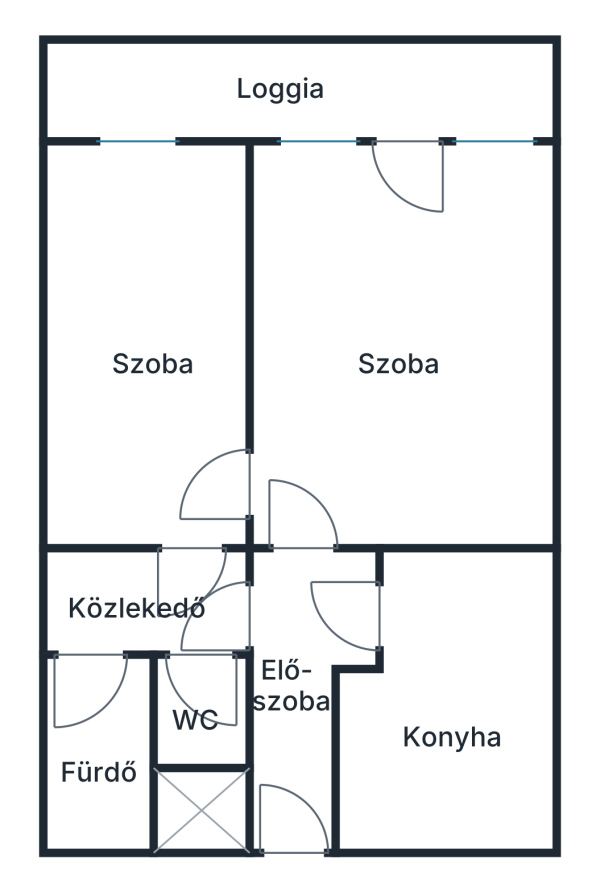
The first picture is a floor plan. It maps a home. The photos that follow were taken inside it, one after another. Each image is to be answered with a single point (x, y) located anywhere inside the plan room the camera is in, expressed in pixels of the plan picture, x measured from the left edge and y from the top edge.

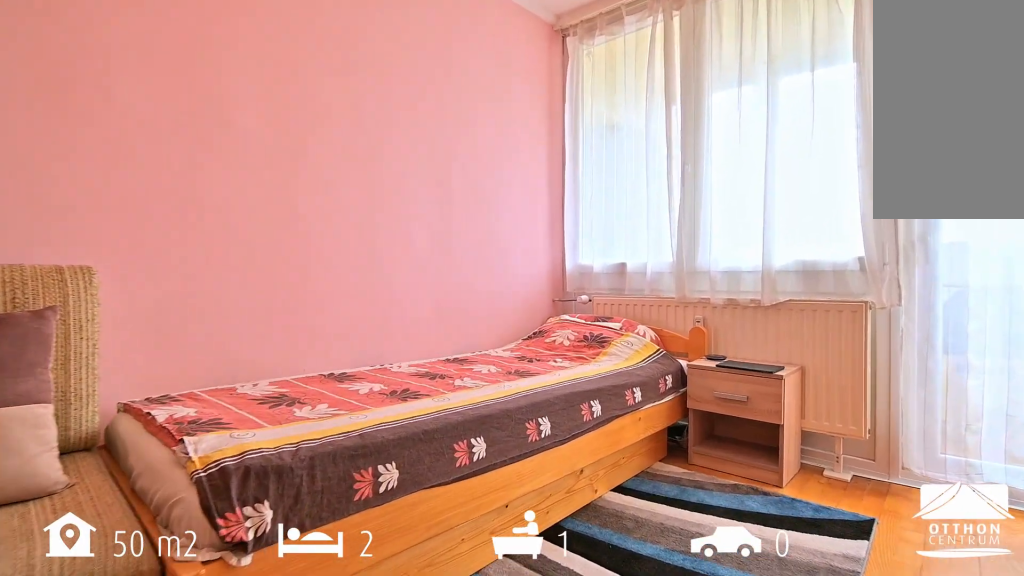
(393, 393)
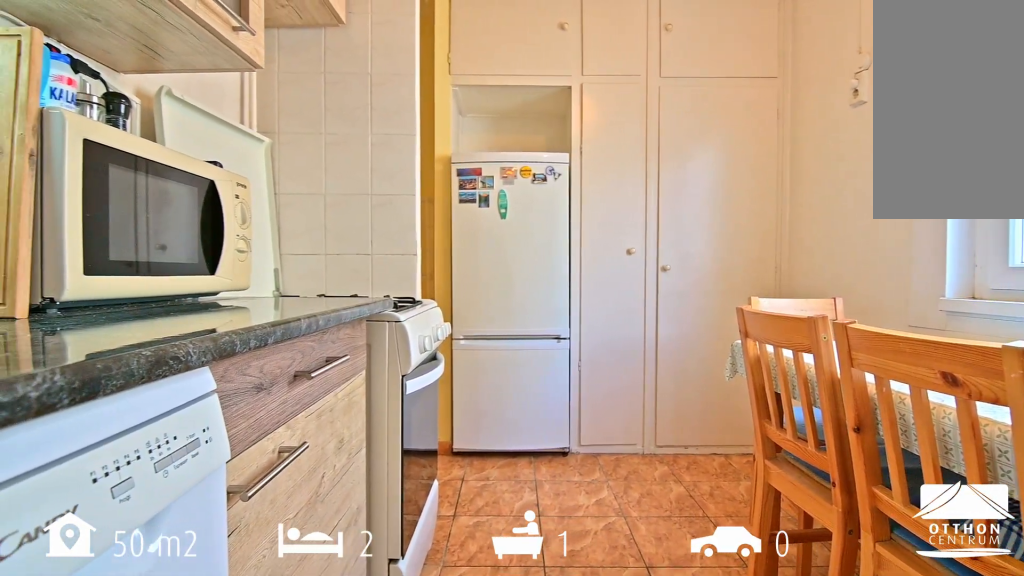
(469, 689)
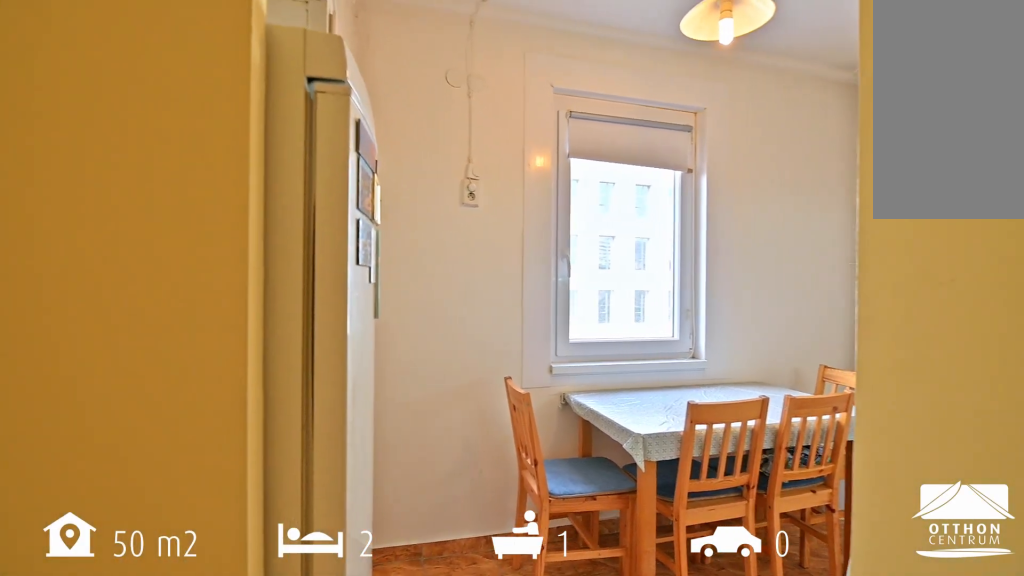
(469, 689)
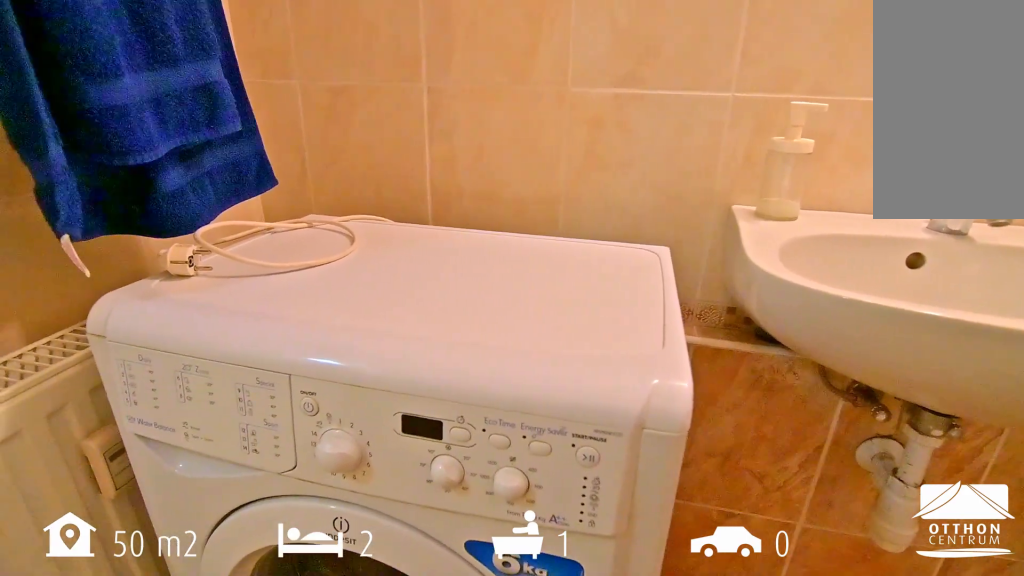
(106, 776)
